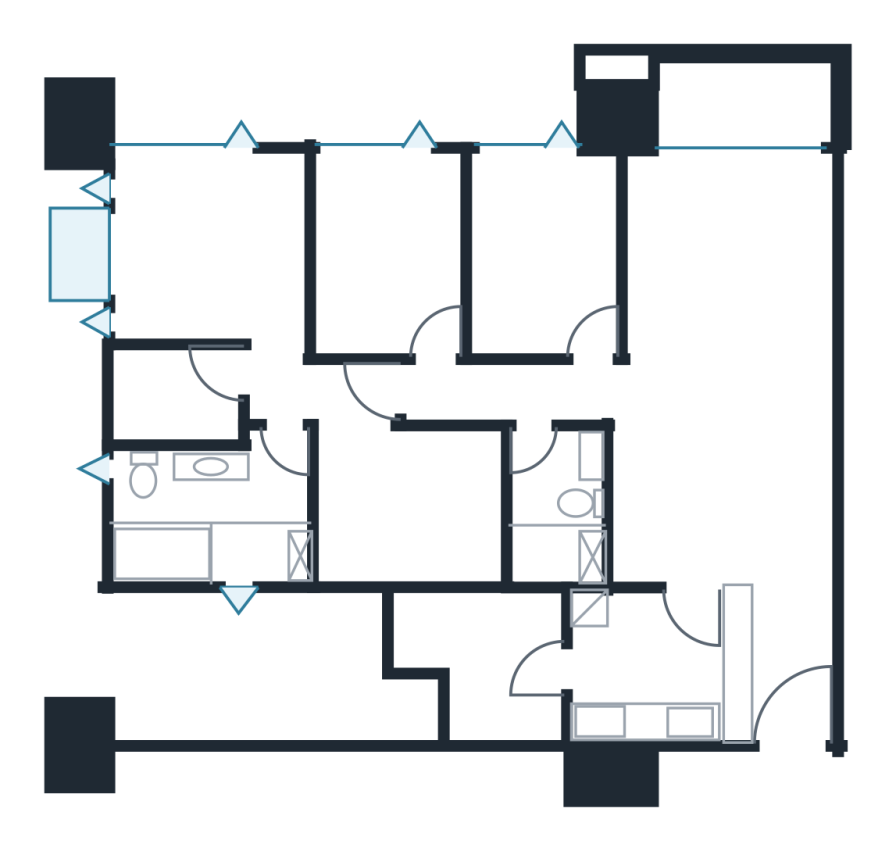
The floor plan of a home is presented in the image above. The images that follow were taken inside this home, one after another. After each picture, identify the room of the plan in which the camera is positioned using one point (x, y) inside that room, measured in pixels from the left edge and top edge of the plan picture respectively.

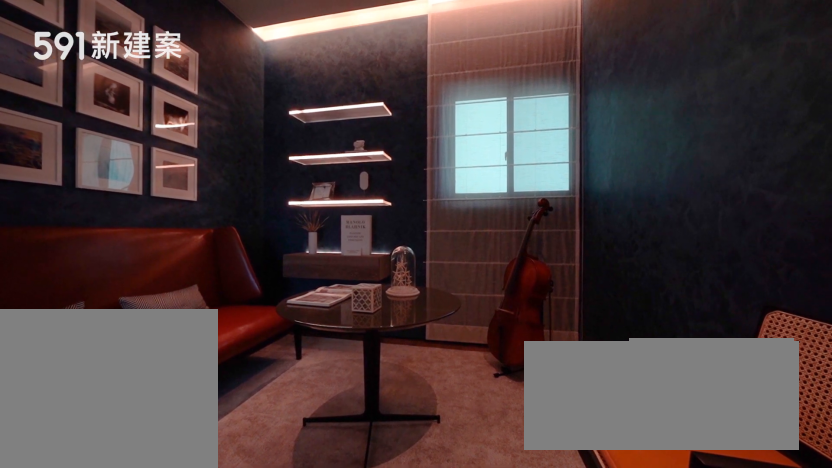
(417, 508)
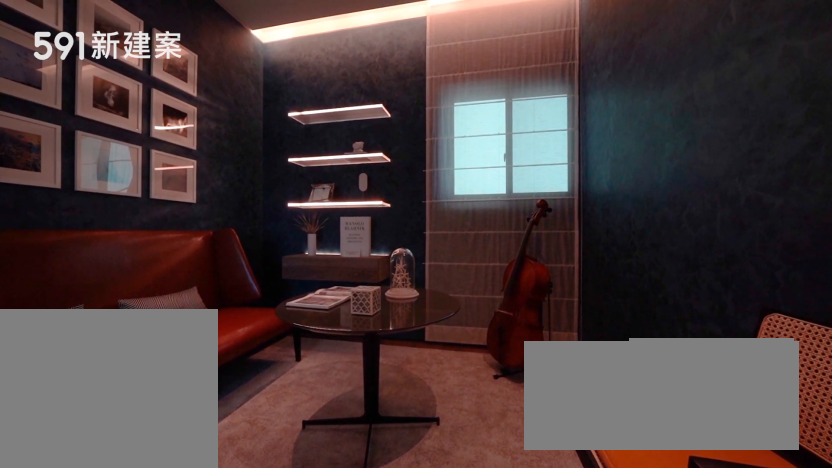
(417, 508)
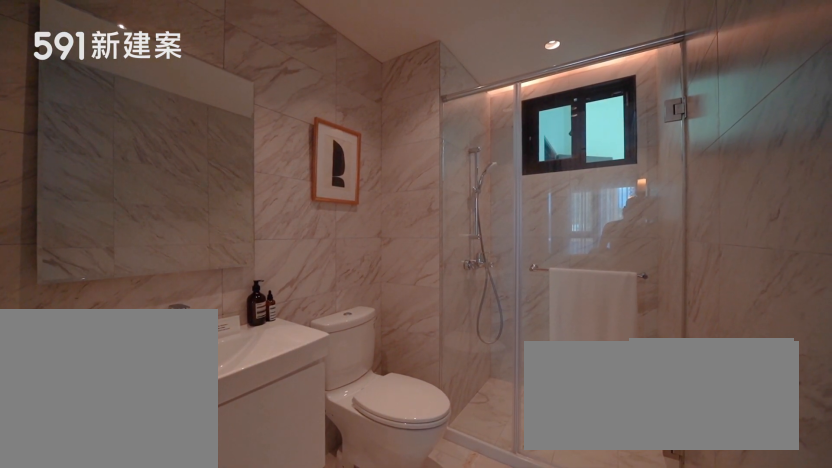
(554, 513)
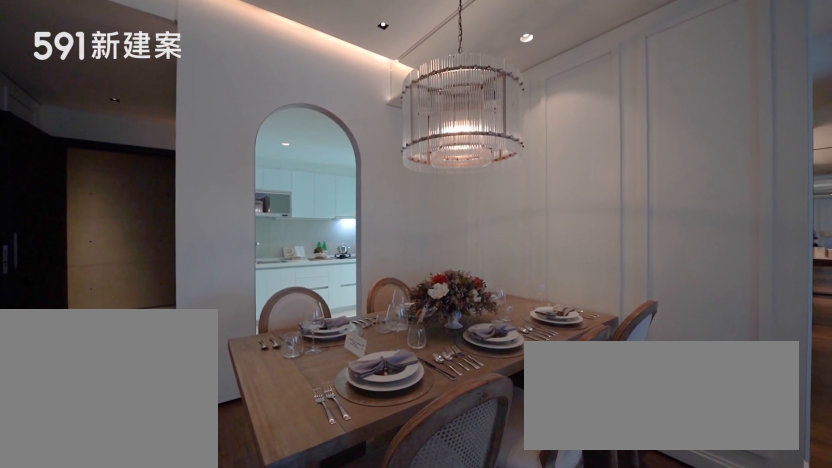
(718, 505)
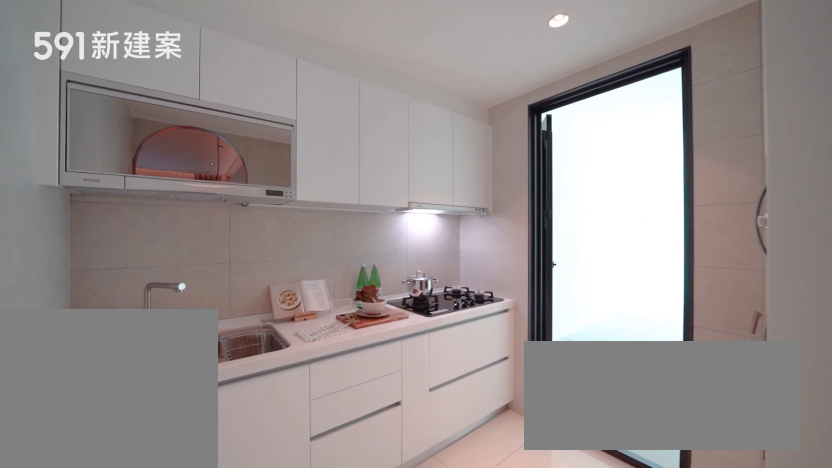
(641, 667)
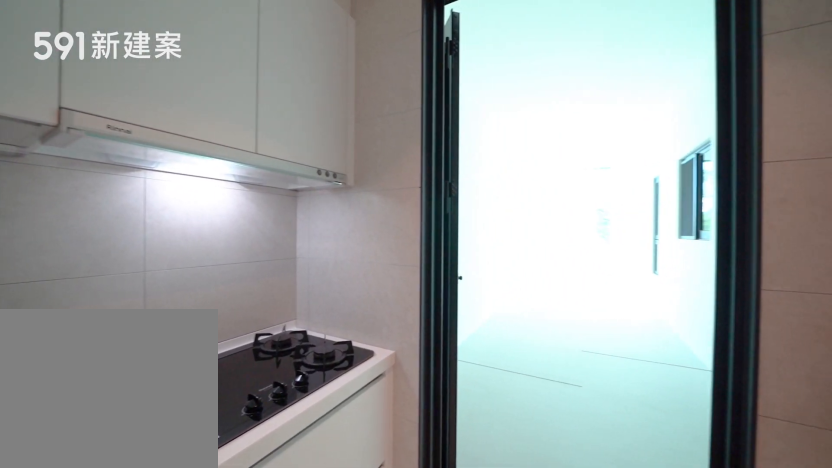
(641, 667)
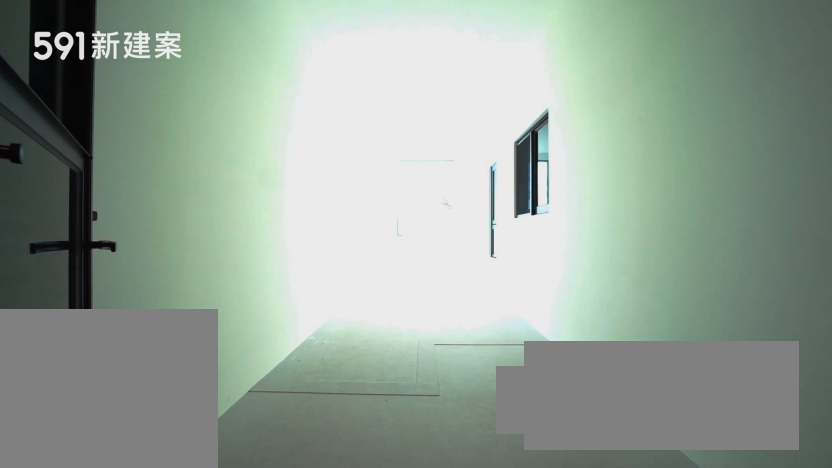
(484, 658)
